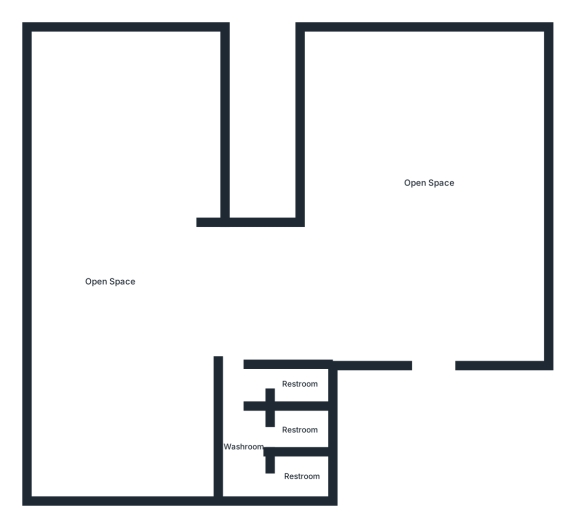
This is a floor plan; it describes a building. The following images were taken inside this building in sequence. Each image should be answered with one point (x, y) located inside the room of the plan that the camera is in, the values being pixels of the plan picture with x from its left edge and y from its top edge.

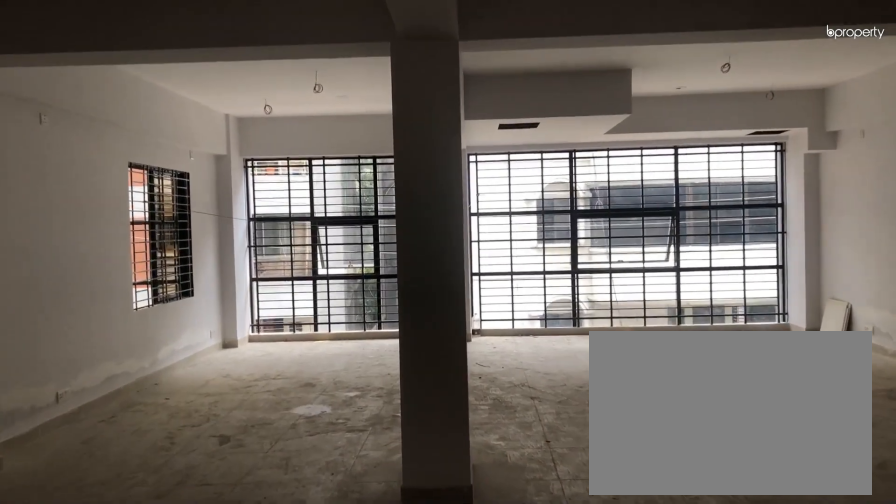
(433, 275)
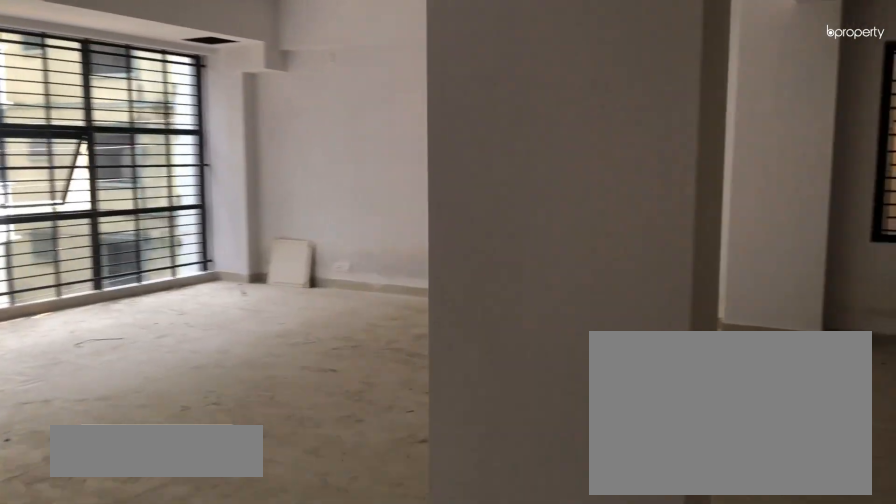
(430, 184)
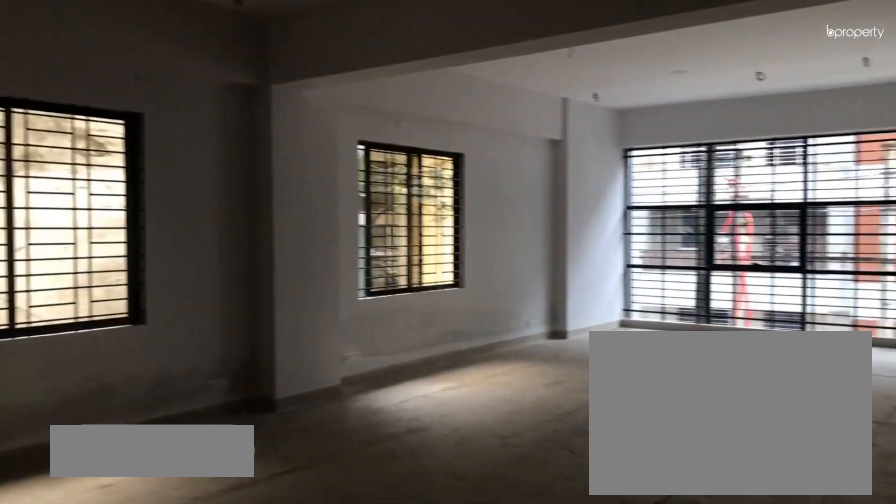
(112, 282)
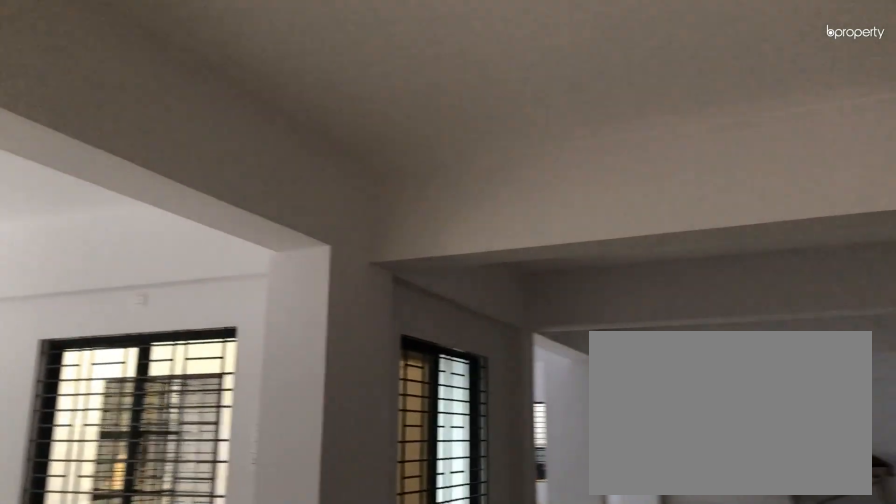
(112, 282)
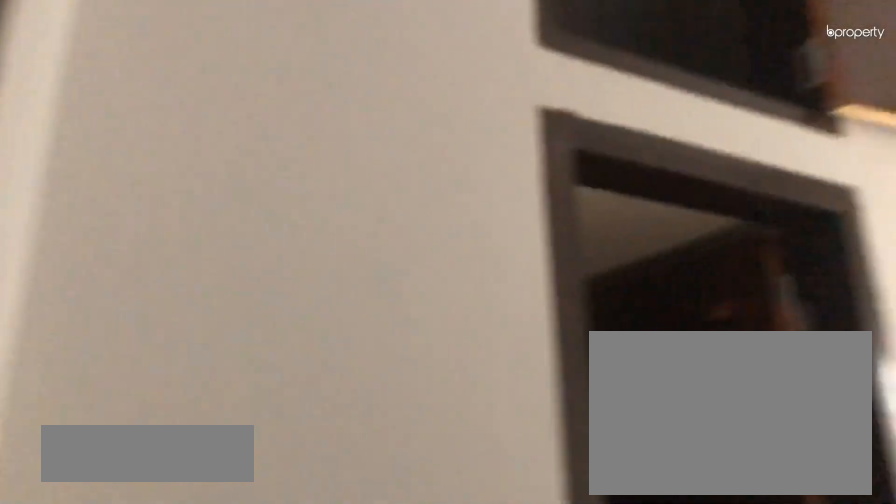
(242, 447)
